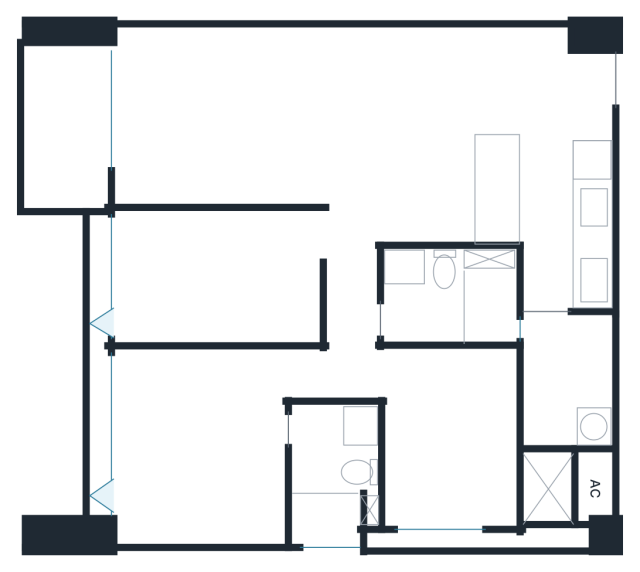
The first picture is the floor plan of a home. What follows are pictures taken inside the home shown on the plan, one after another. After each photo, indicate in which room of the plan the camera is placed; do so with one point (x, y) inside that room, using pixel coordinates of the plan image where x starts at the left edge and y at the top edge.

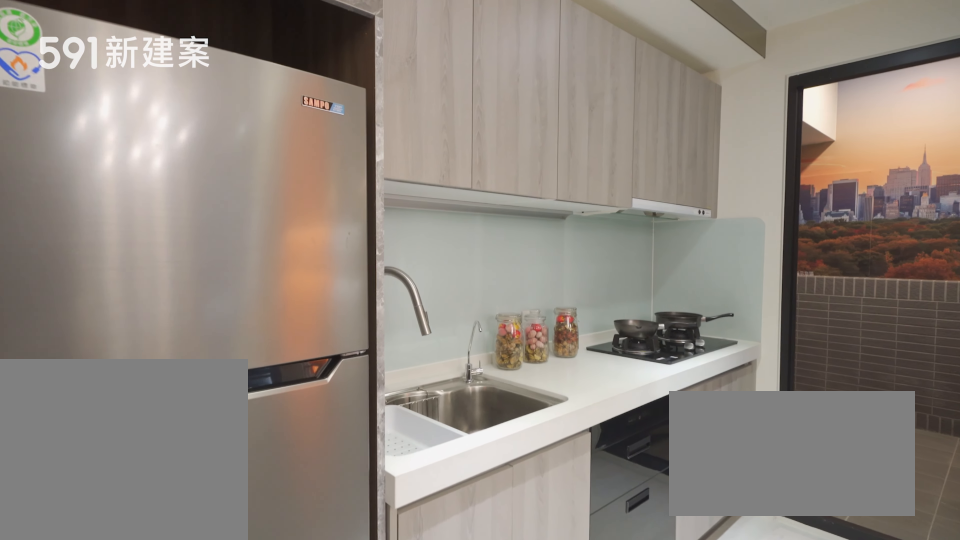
(568, 209)
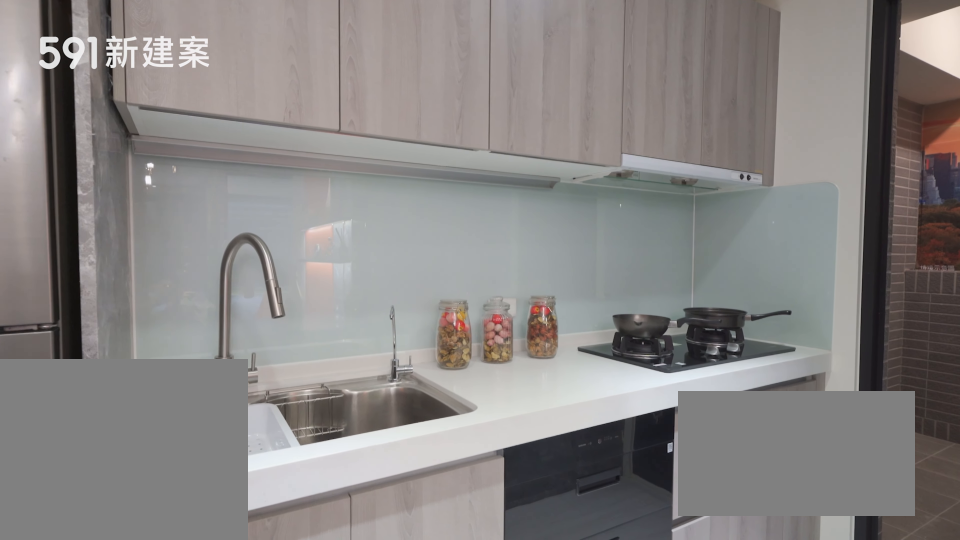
(568, 209)
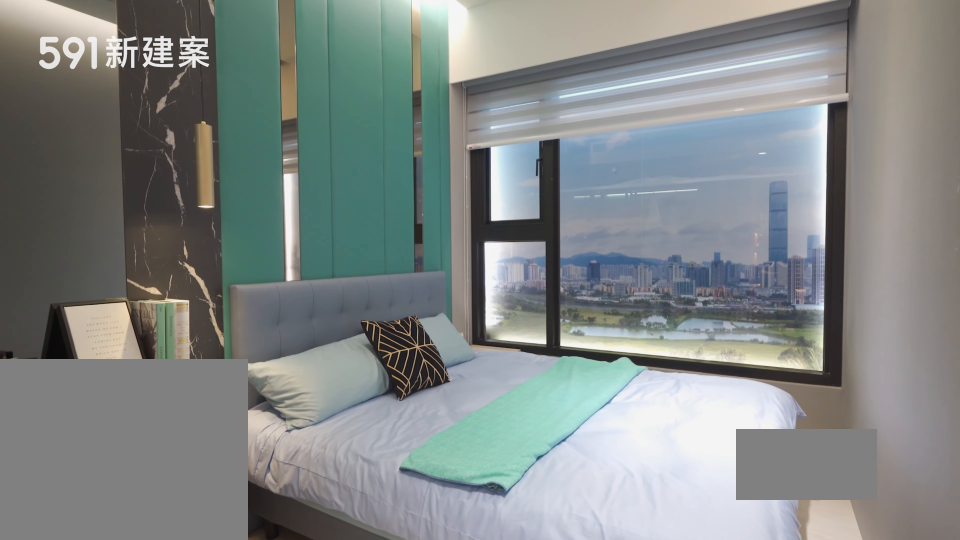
(213, 278)
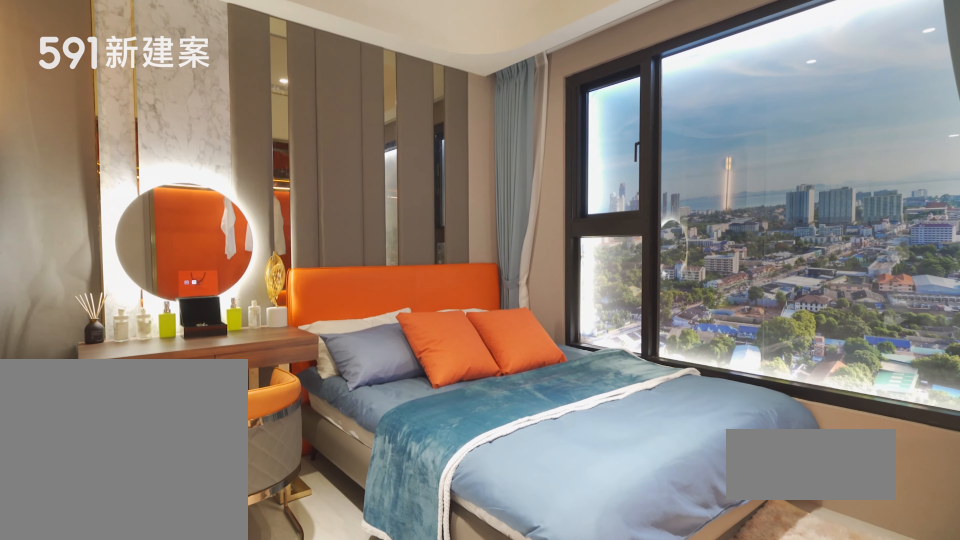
(202, 445)
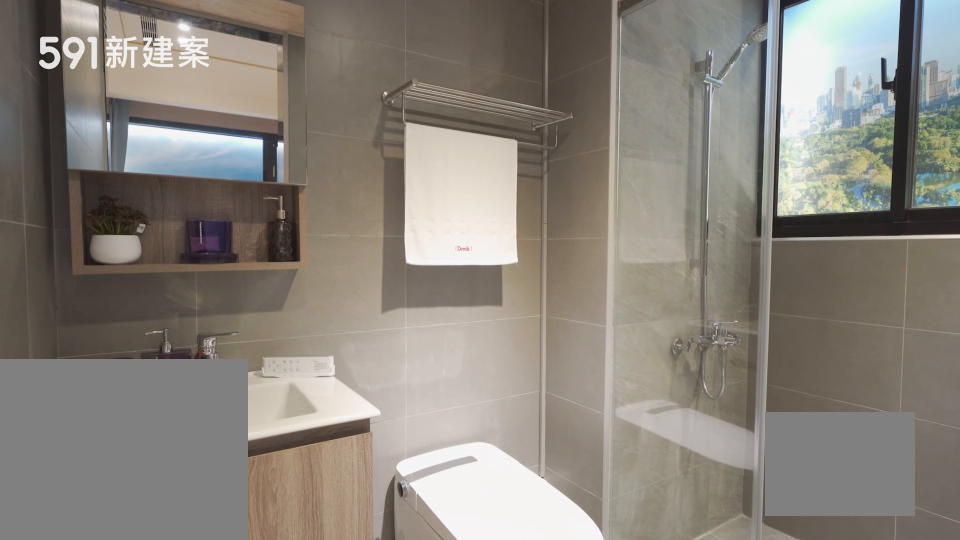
(335, 474)
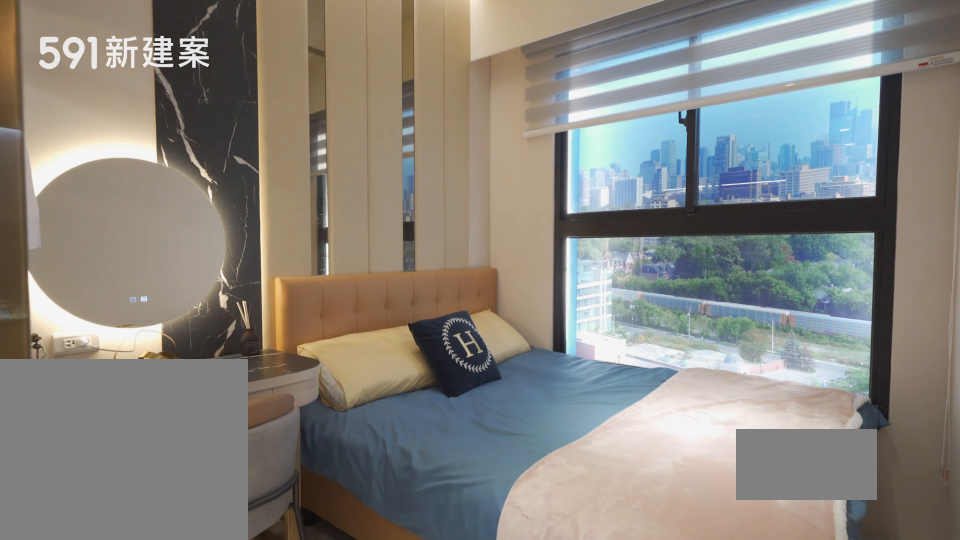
(449, 441)
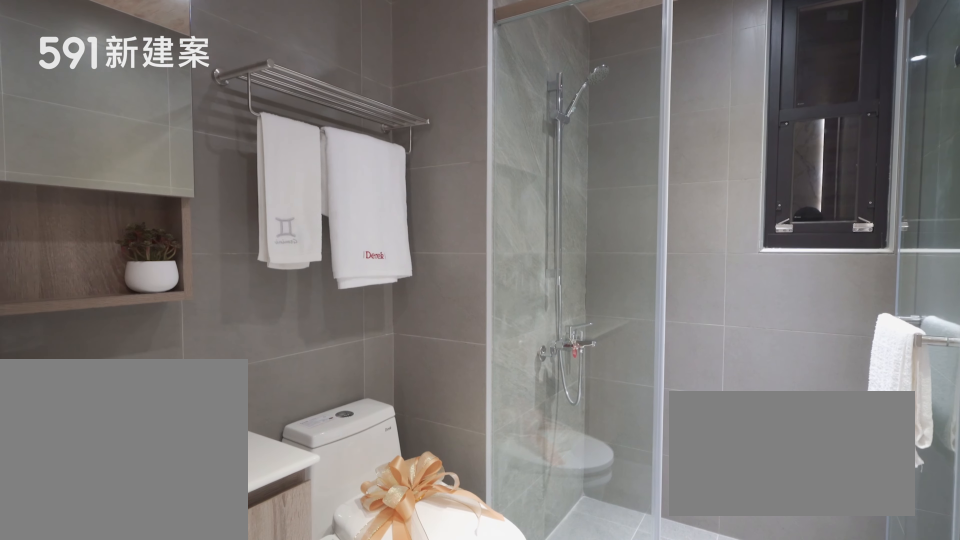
(449, 296)
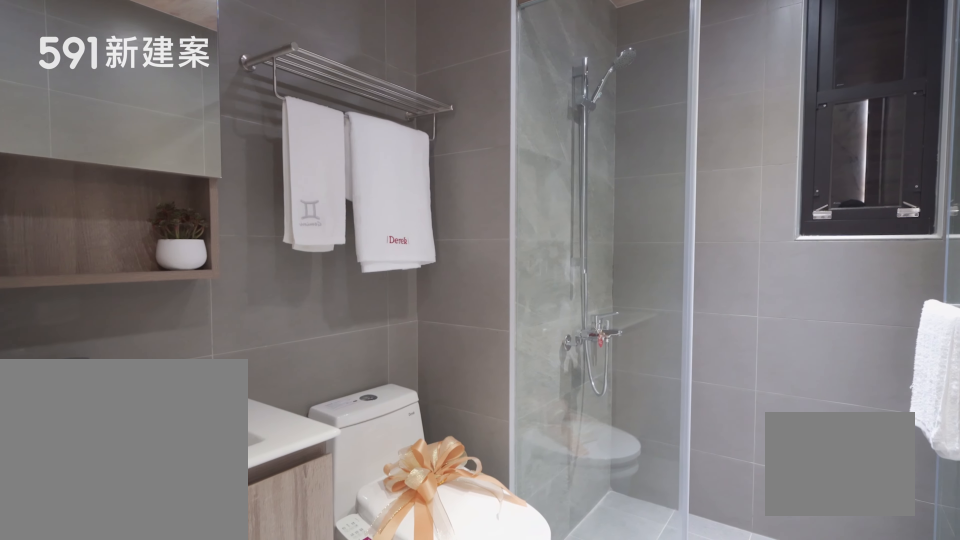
(449, 296)
